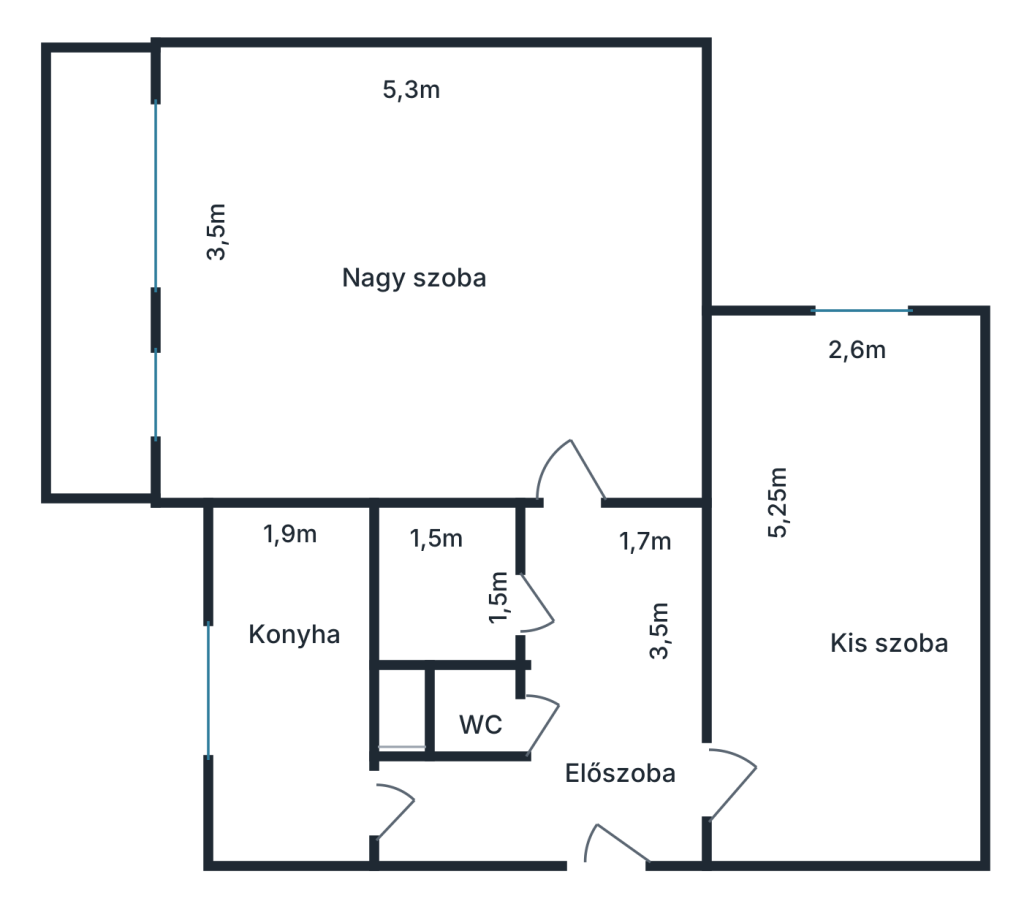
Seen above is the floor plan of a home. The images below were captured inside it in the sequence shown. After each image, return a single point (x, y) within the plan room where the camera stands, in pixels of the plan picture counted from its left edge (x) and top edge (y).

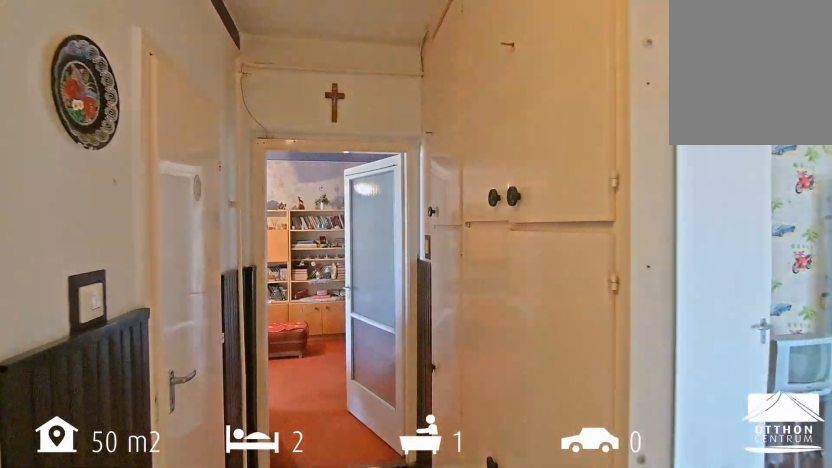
(620, 722)
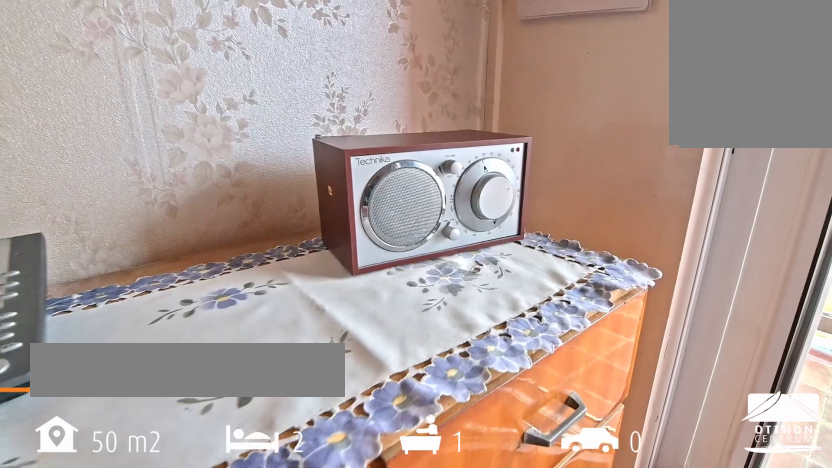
(433, 280)
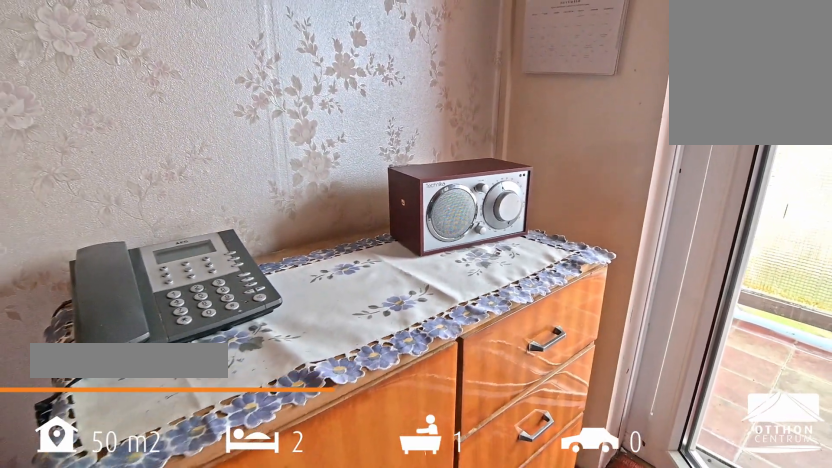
(433, 280)
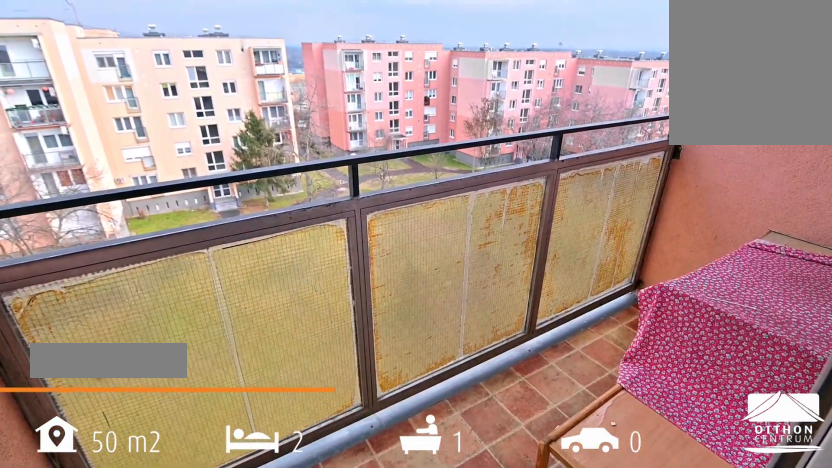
(79, 263)
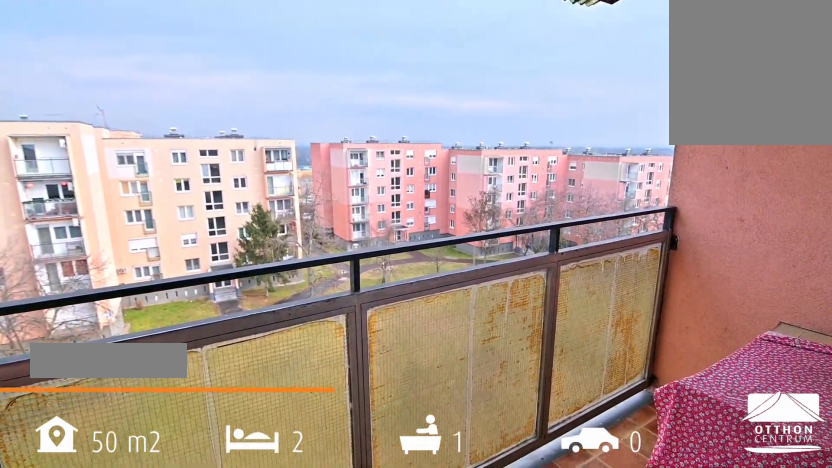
(79, 264)
